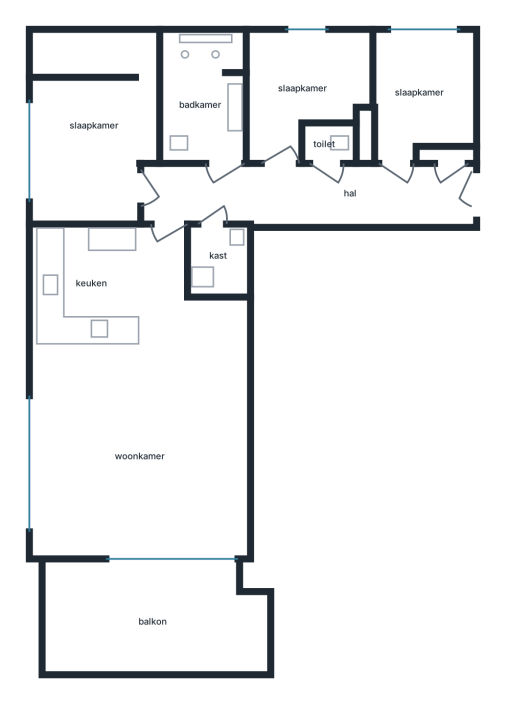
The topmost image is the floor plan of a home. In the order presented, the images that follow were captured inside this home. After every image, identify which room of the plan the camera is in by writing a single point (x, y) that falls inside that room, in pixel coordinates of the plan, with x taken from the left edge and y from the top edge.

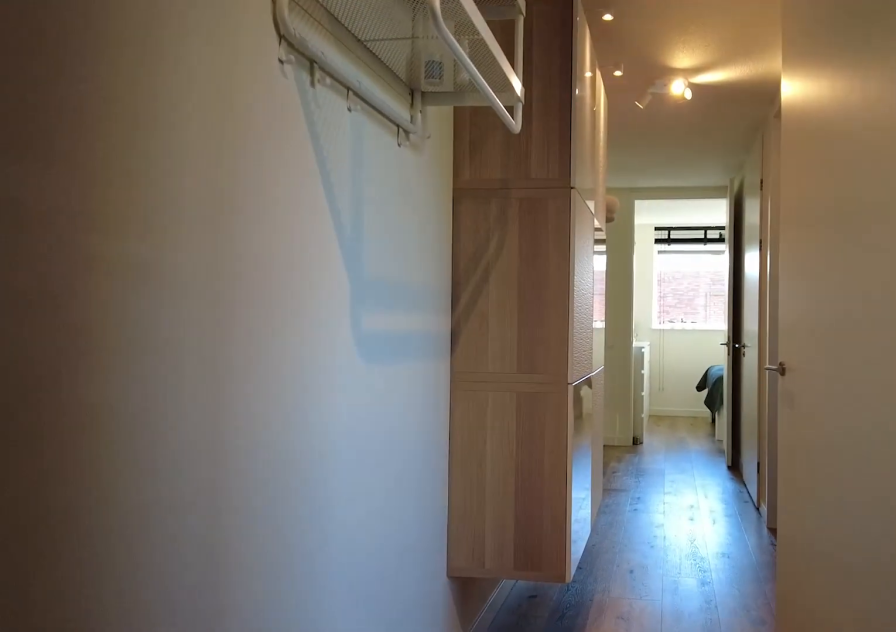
(305, 193)
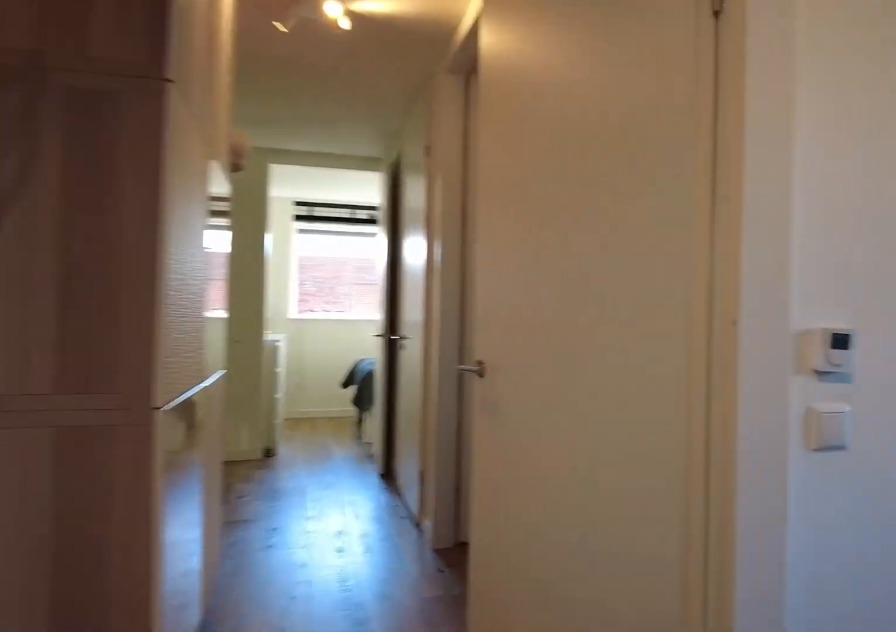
(305, 193)
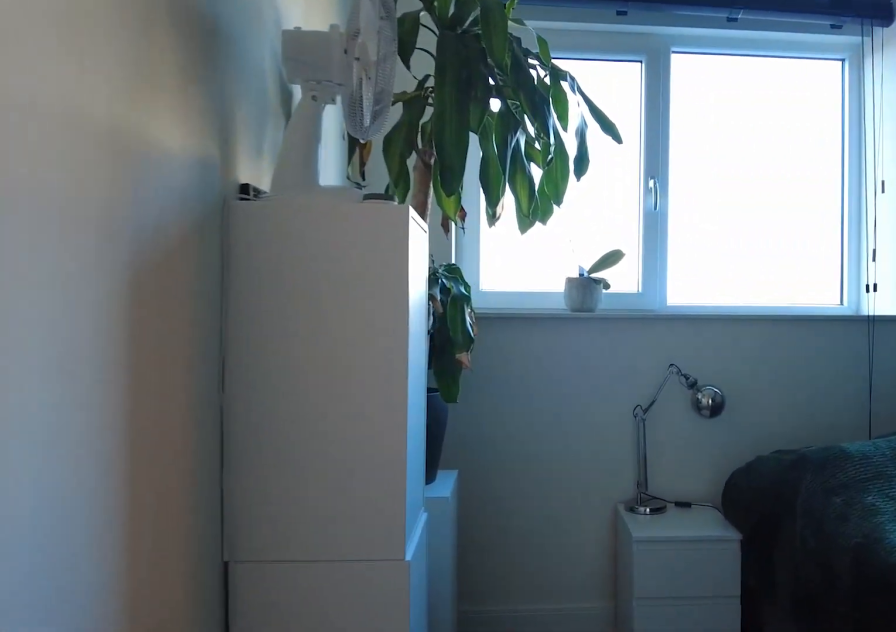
(417, 97)
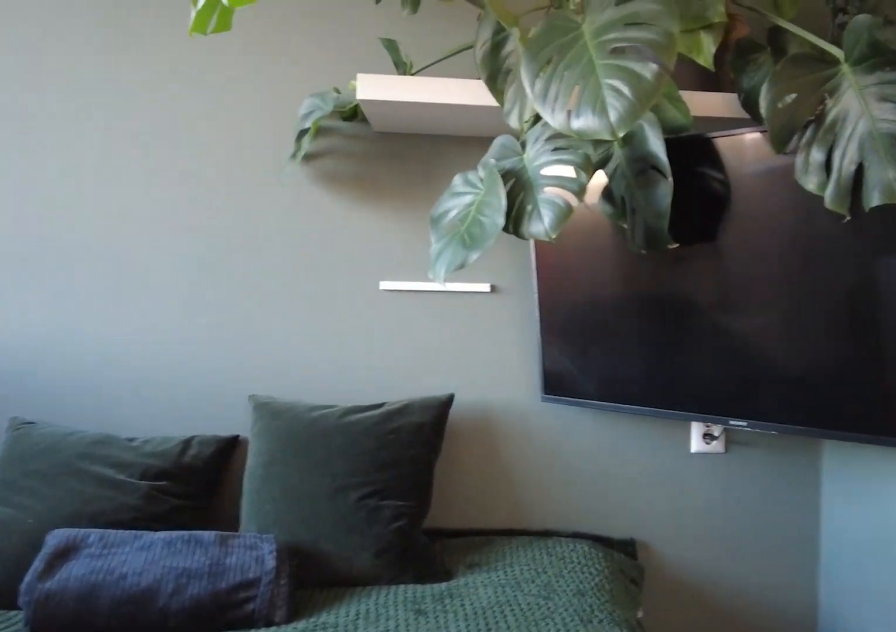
(417, 97)
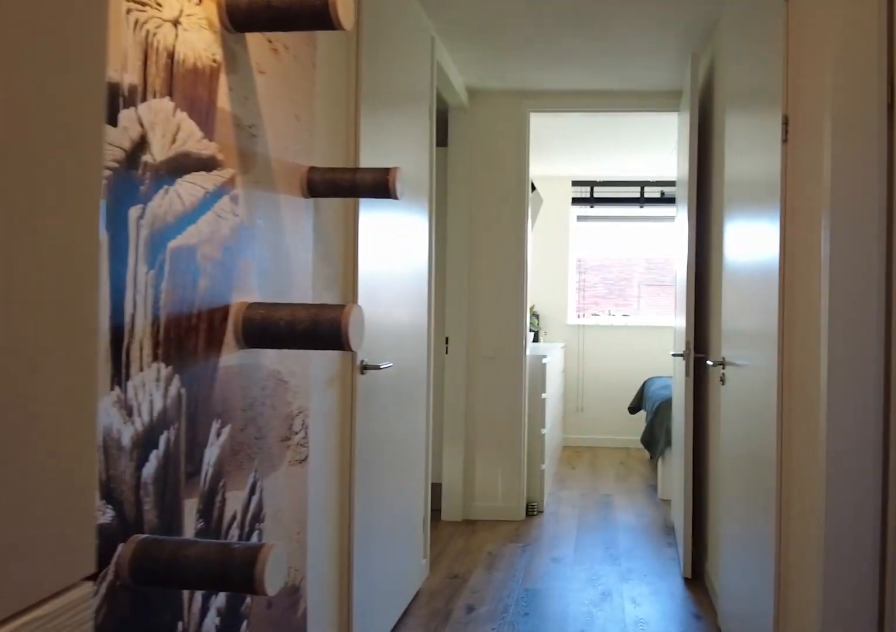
(305, 193)
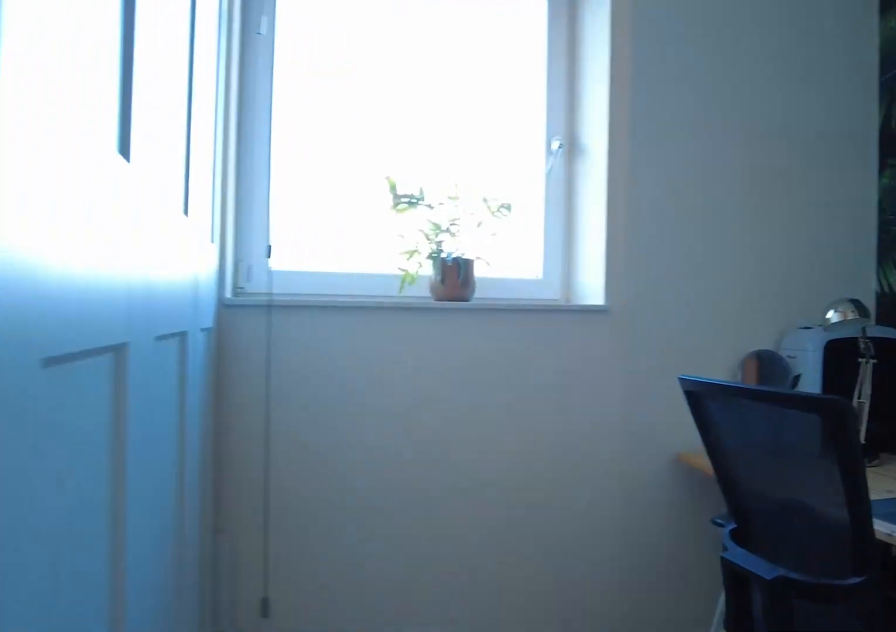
(302, 88)
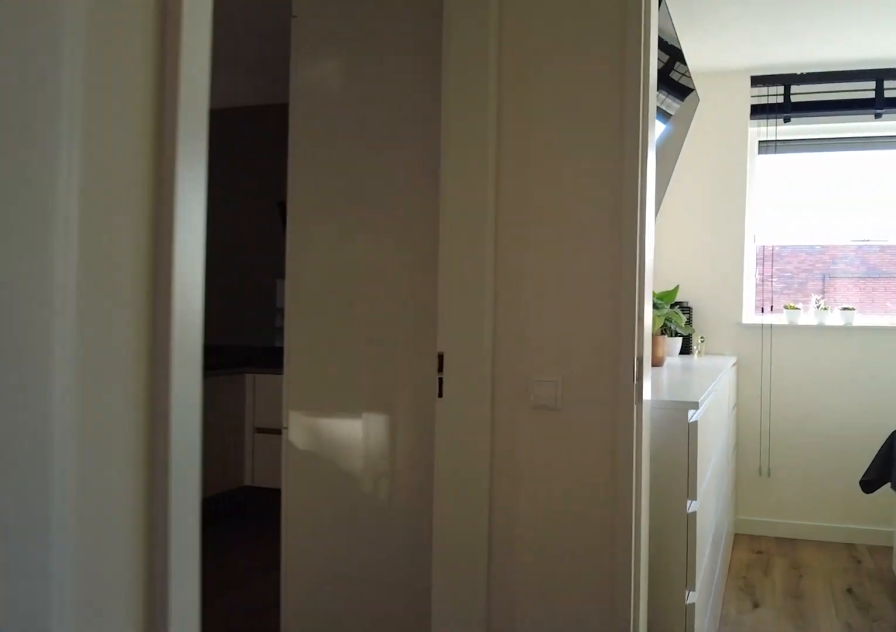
(306, 193)
